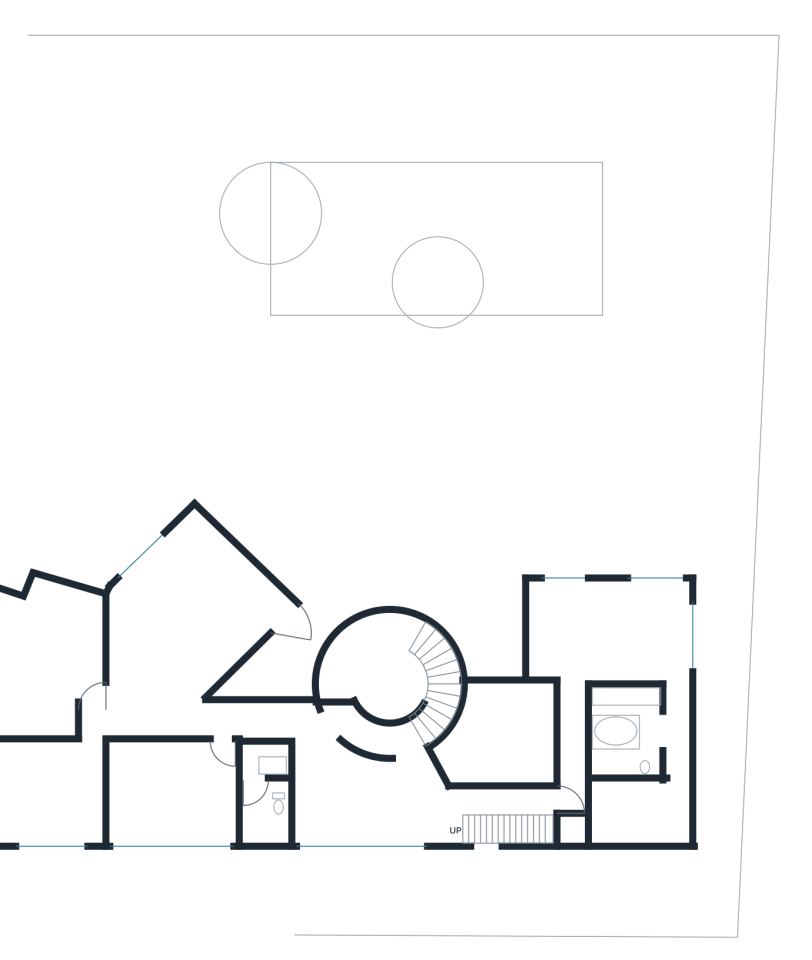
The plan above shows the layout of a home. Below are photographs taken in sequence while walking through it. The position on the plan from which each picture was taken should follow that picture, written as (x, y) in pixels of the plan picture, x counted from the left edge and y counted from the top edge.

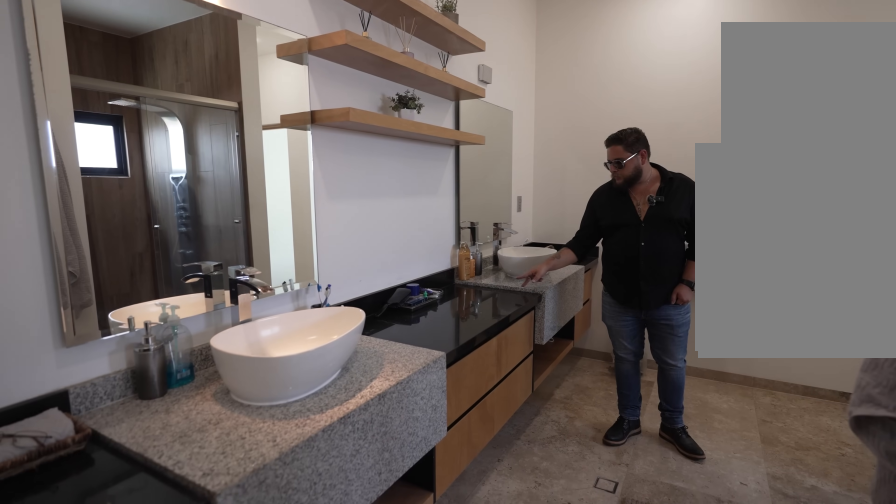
(654, 729)
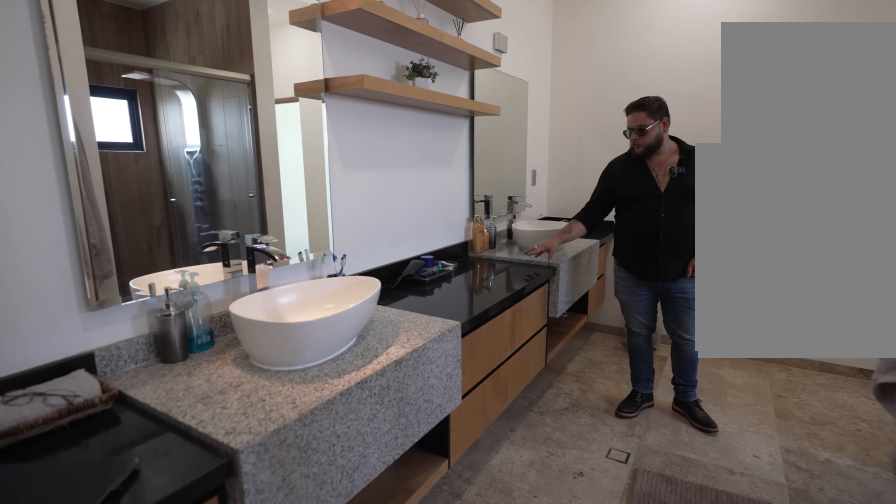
(654, 729)
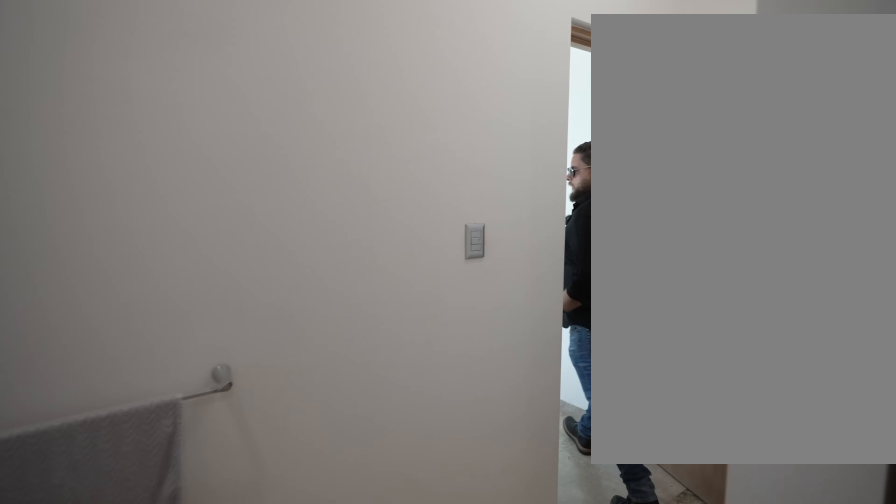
(665, 625)
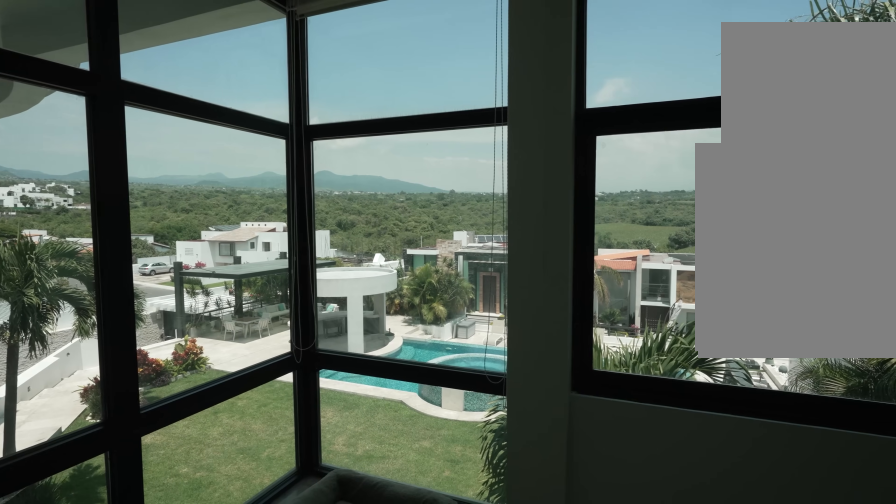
(595, 600)
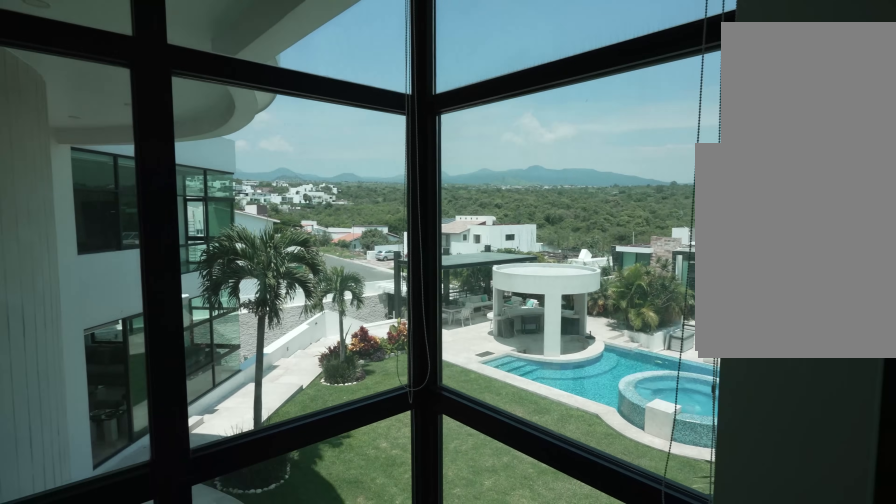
(595, 600)
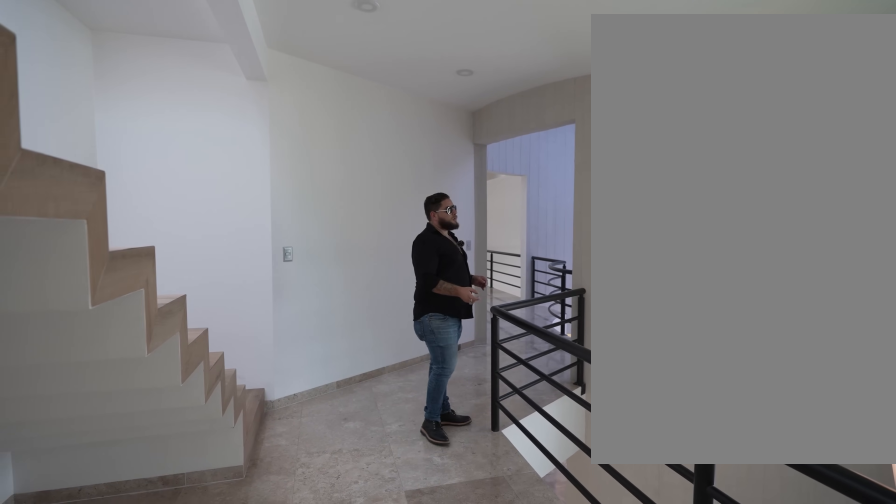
(526, 797)
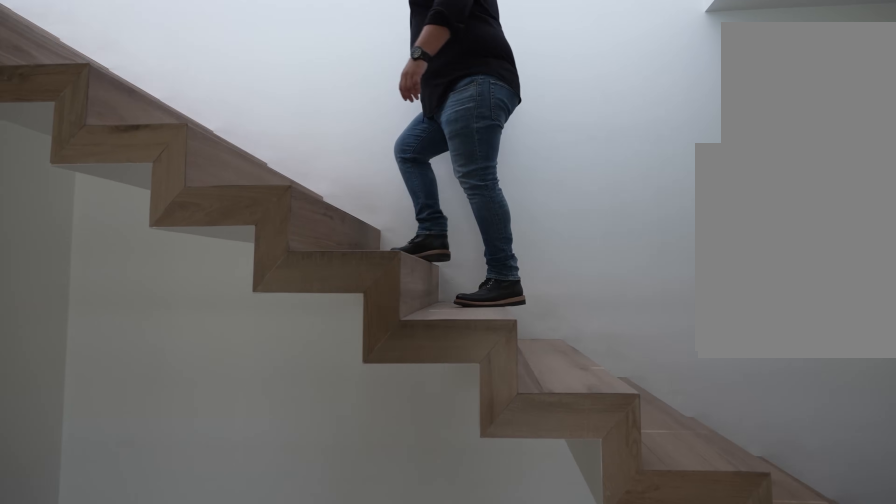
(499, 798)
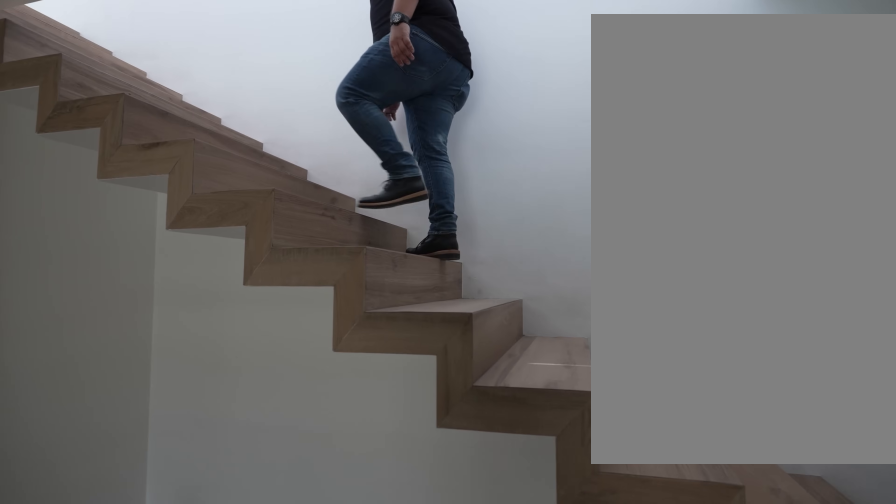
(492, 798)
